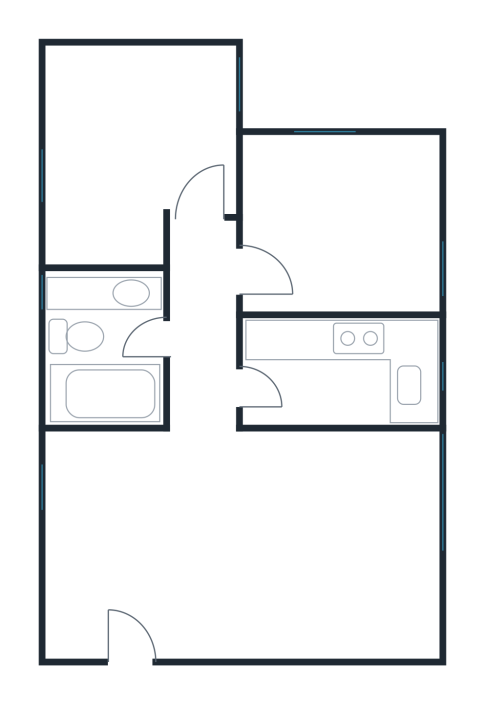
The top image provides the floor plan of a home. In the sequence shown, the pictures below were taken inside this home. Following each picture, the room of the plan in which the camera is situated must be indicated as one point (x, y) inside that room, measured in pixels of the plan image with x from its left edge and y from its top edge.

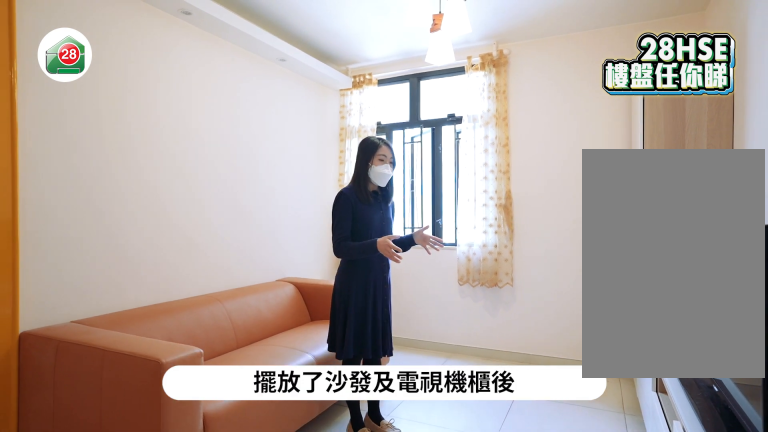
(213, 542)
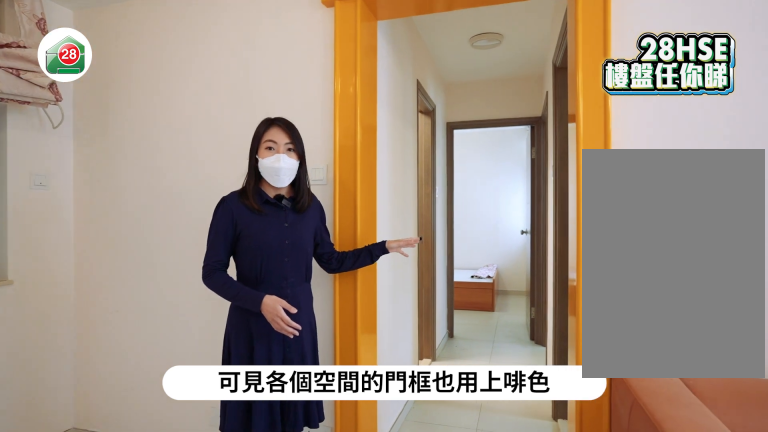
(214, 542)
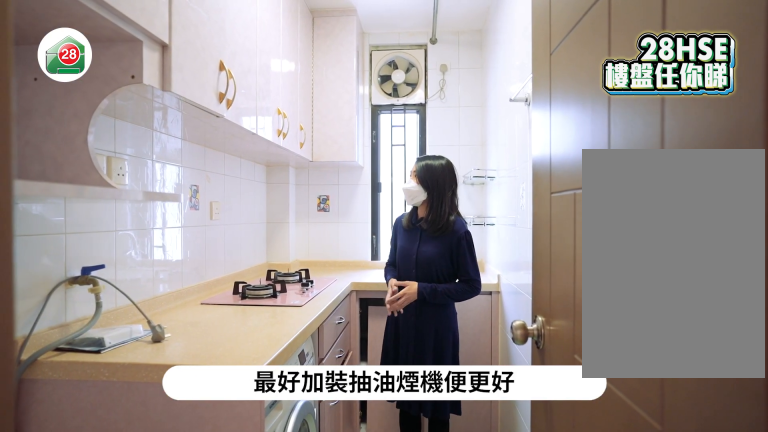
(304, 371)
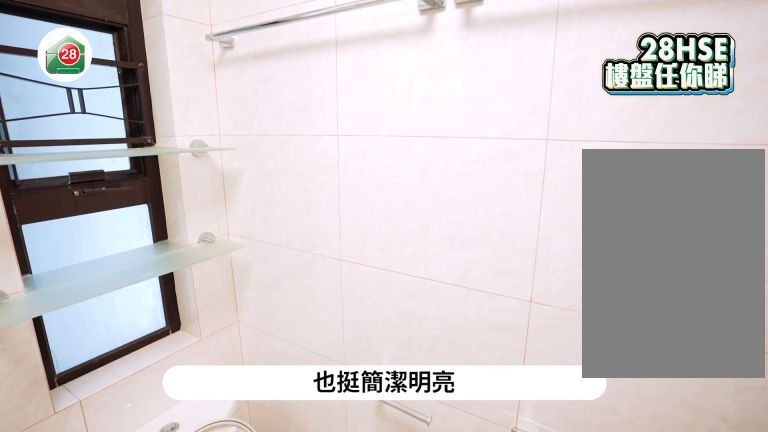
(121, 353)
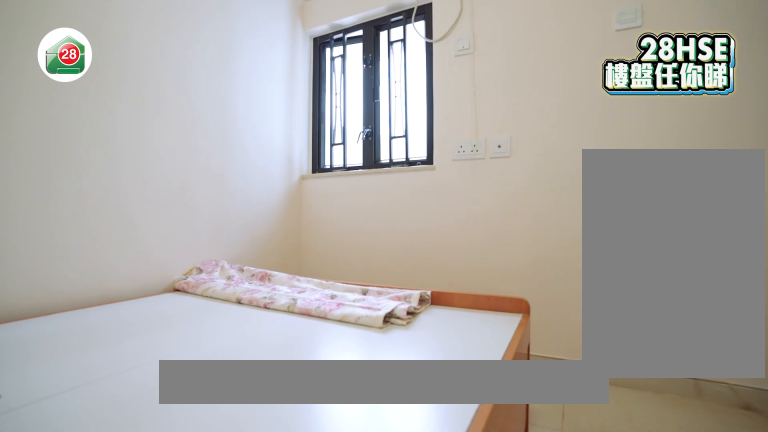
(121, 136)
